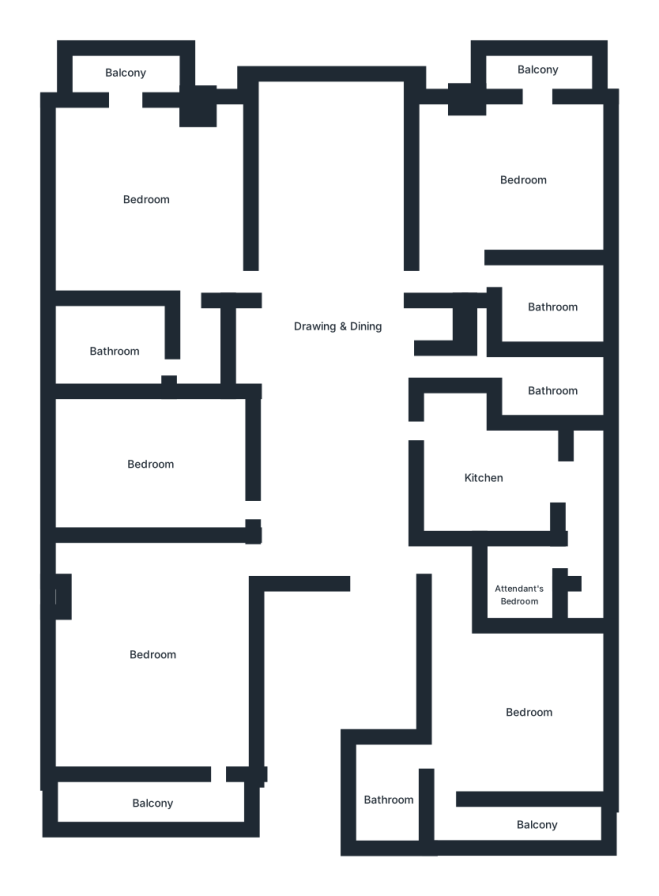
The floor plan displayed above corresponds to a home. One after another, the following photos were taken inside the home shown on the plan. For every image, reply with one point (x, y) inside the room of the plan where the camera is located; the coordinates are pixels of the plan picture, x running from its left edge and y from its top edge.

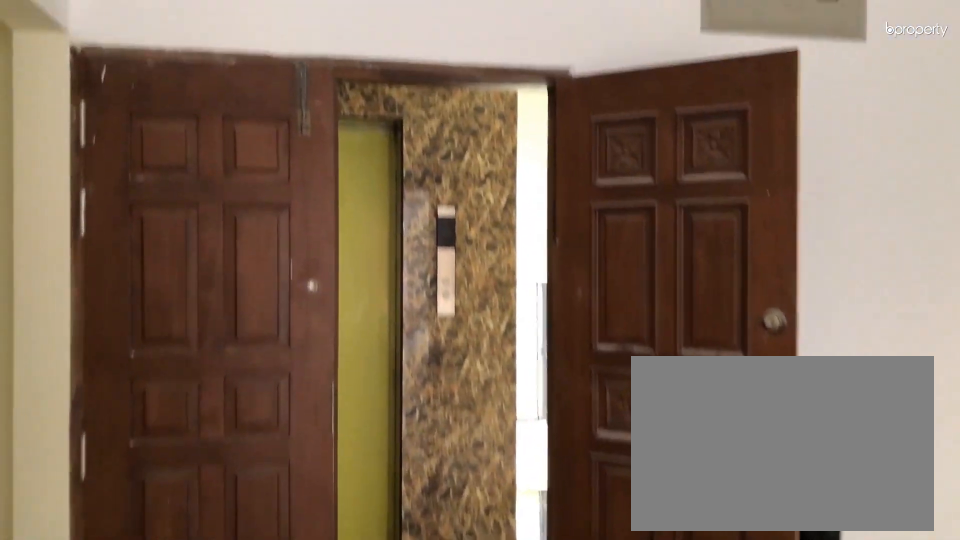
(330, 368)
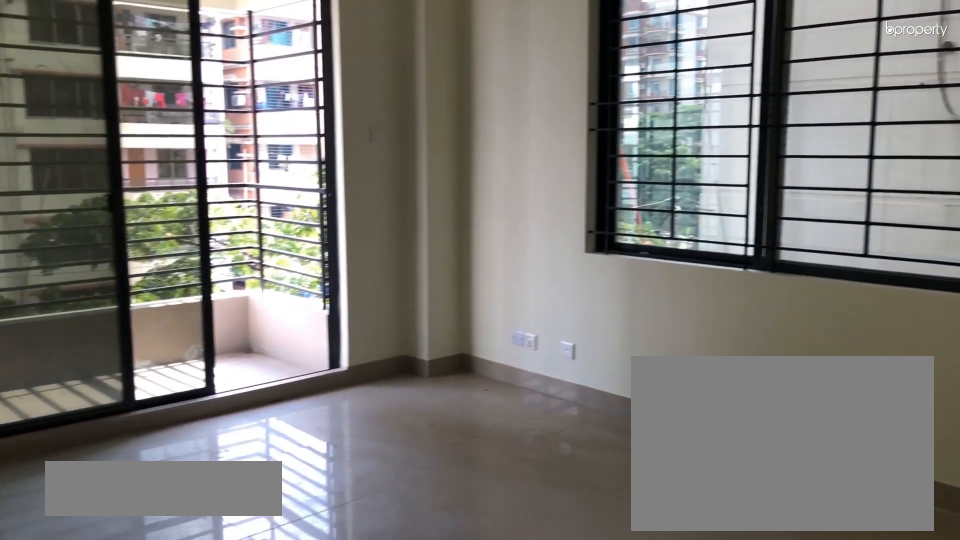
(519, 170)
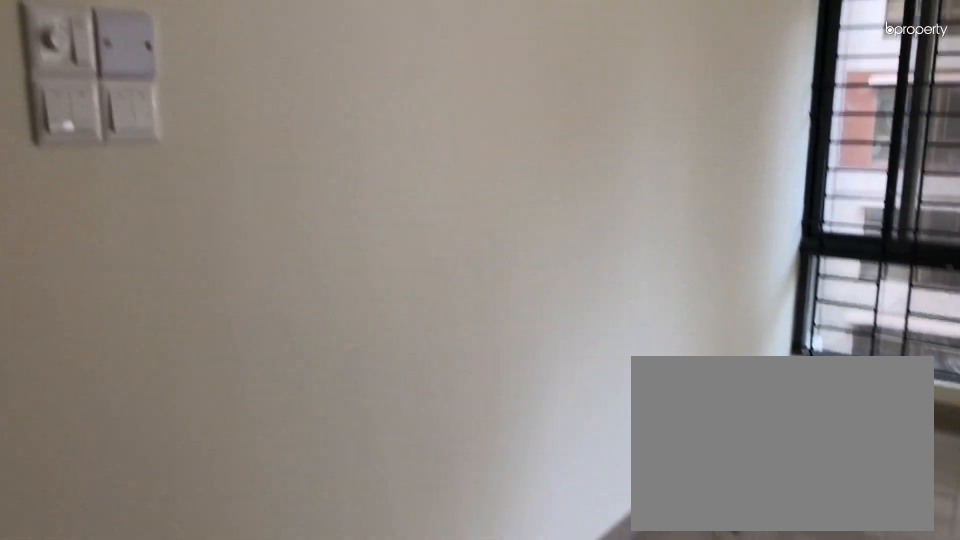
(519, 170)
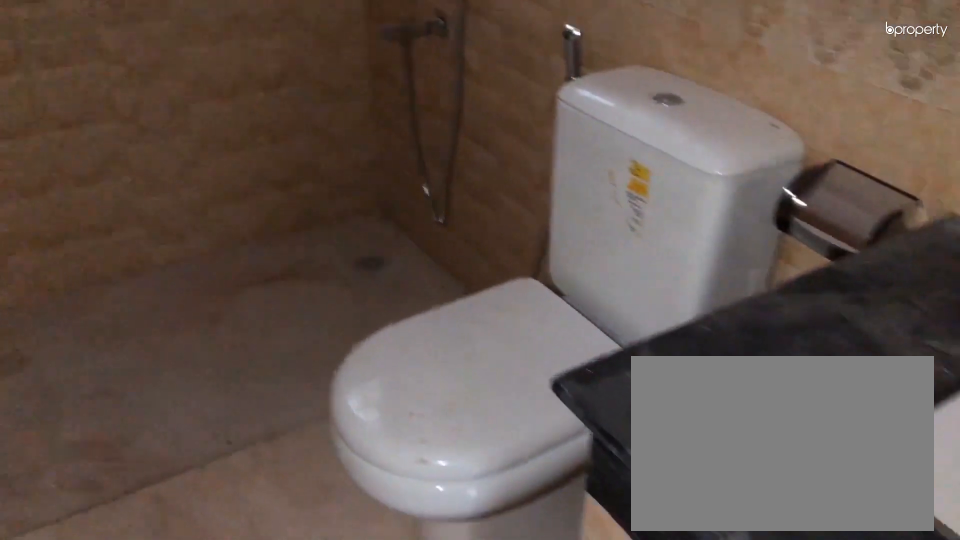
(550, 383)
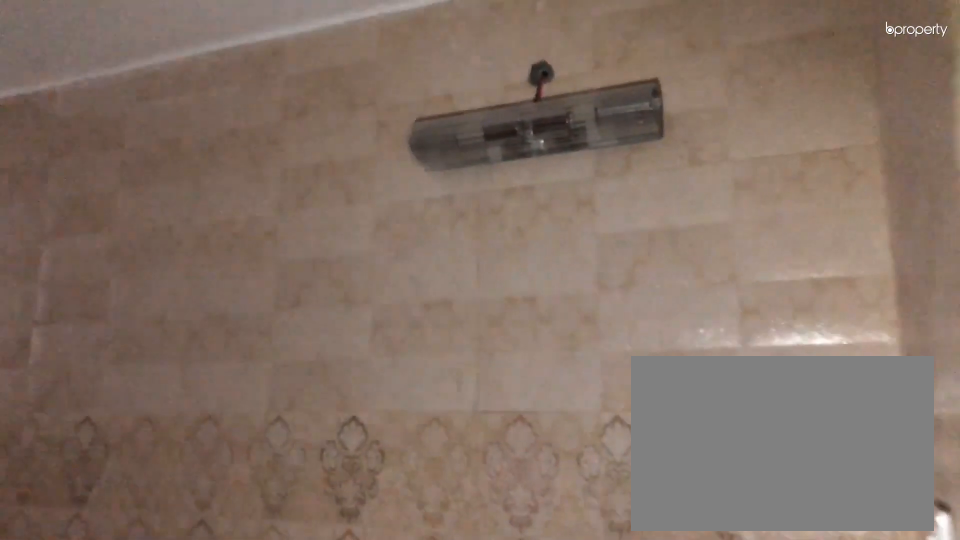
(550, 383)
